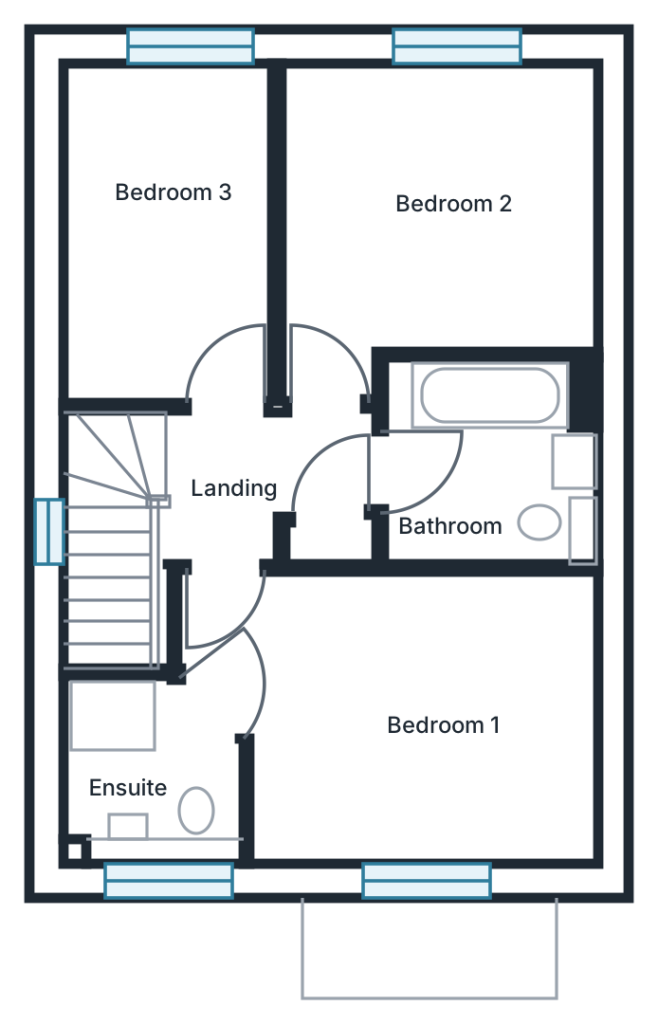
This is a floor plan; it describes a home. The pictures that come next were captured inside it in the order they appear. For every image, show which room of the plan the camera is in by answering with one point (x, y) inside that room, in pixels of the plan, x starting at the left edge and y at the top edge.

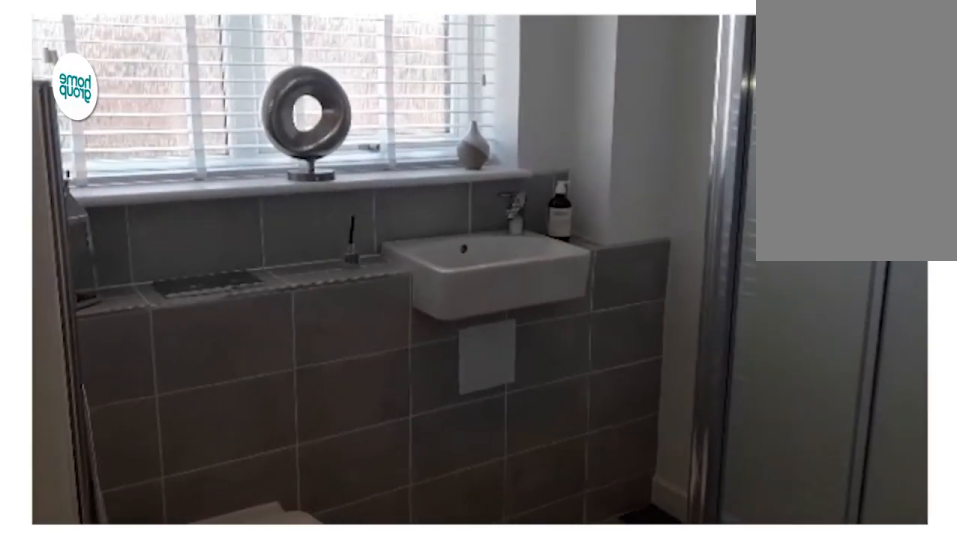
(152, 773)
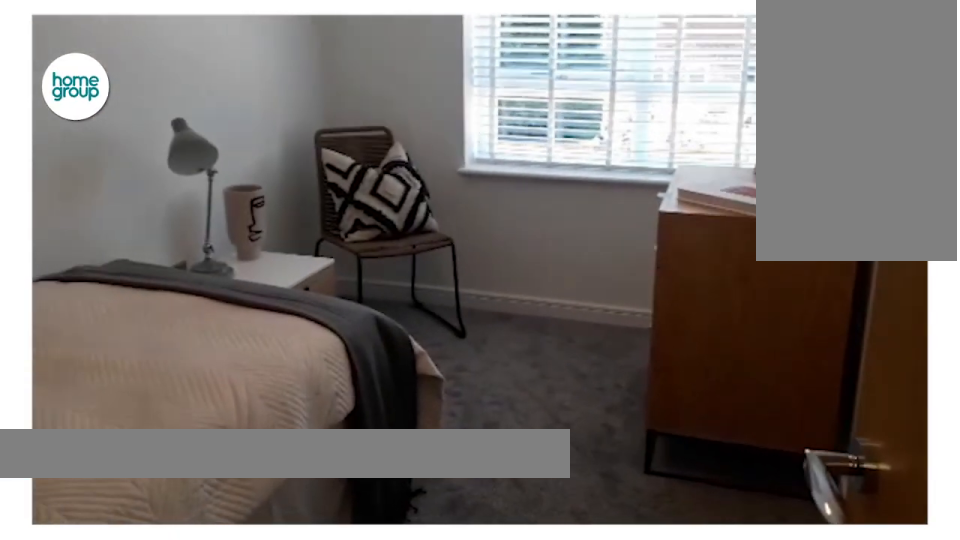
(170, 235)
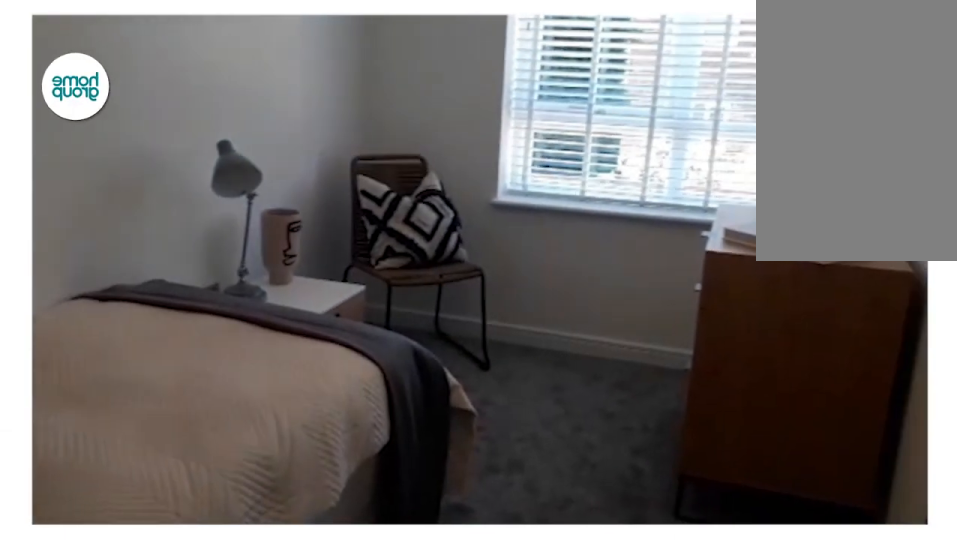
(170, 235)
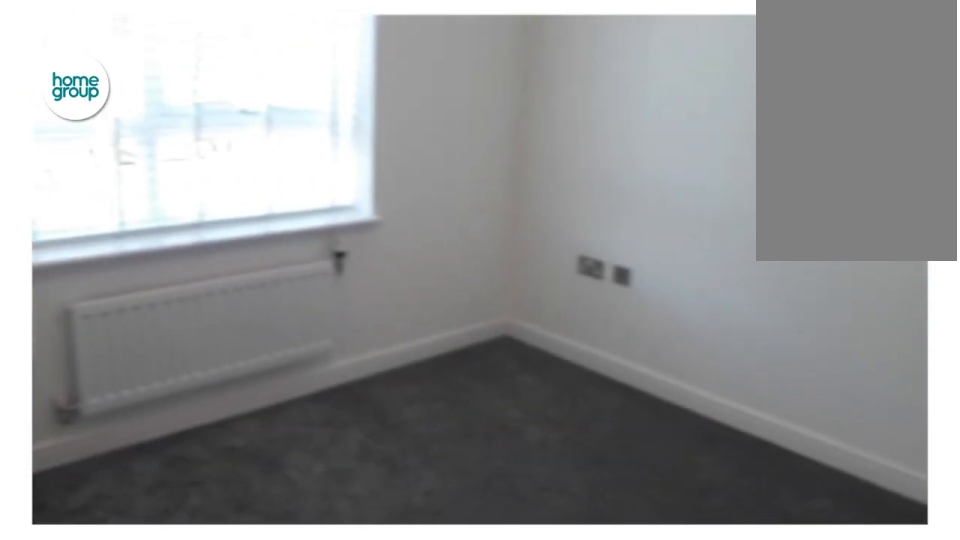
(435, 220)
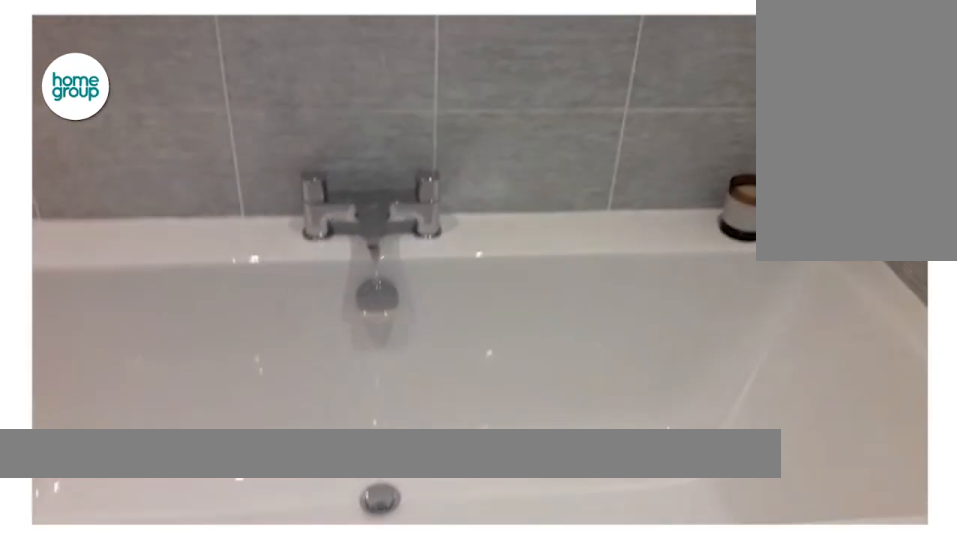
(484, 467)
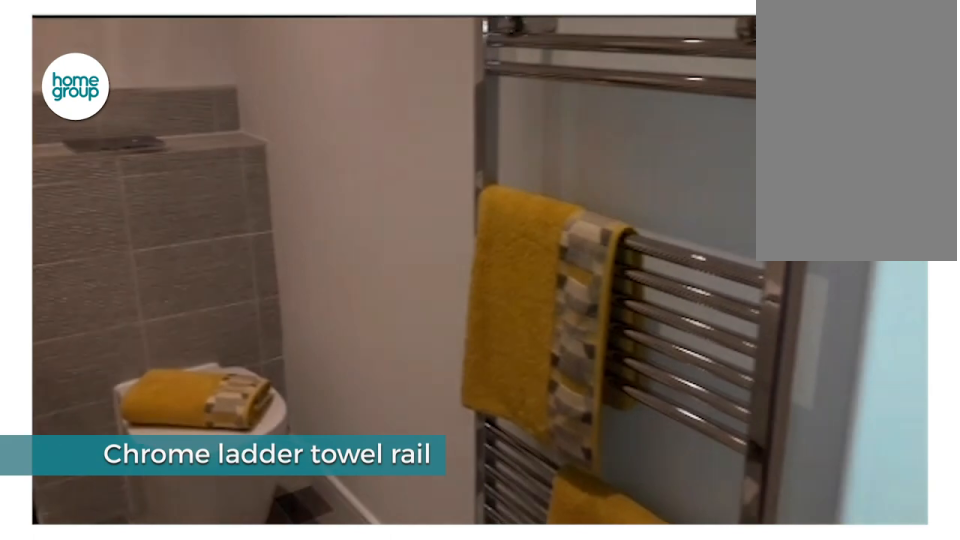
(484, 467)
